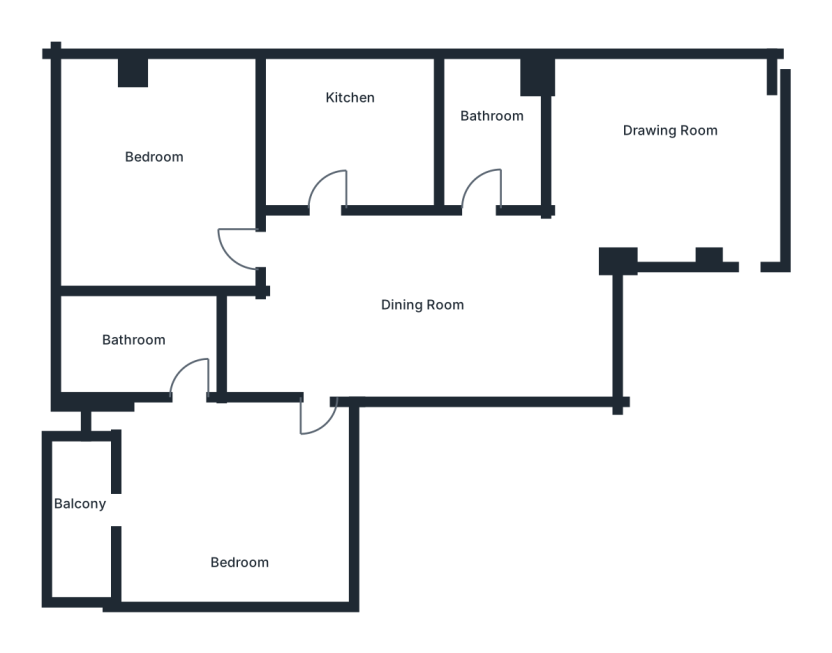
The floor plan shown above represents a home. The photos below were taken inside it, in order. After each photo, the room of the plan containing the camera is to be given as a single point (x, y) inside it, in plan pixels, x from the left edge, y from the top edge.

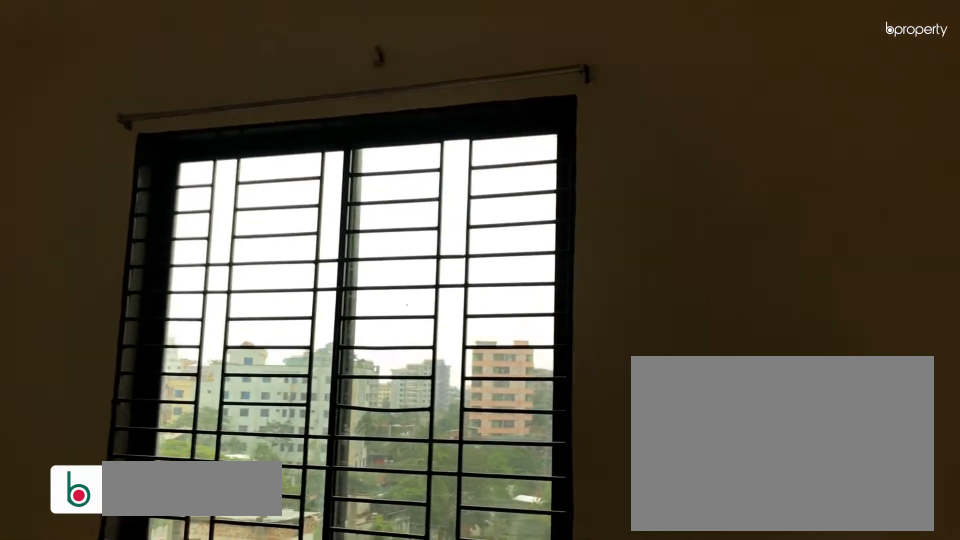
(664, 163)
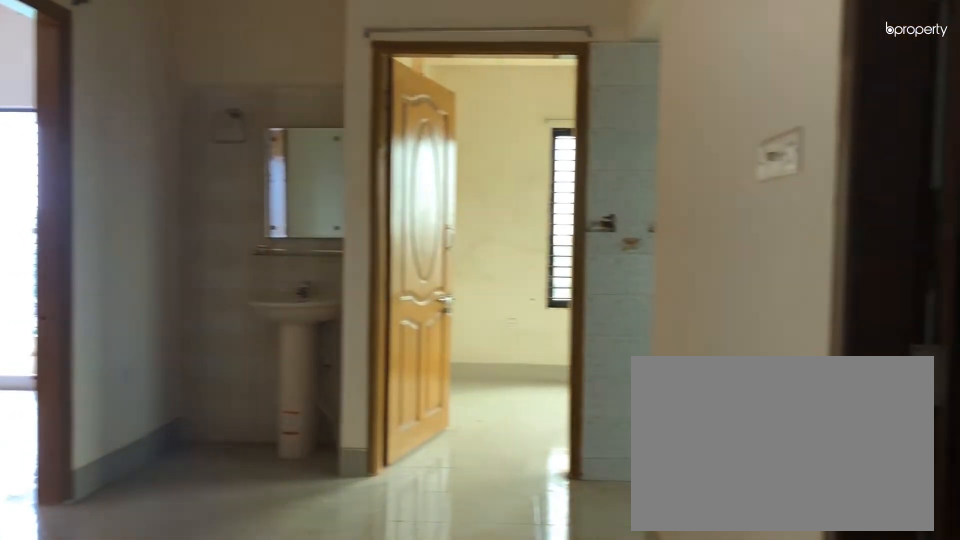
(425, 292)
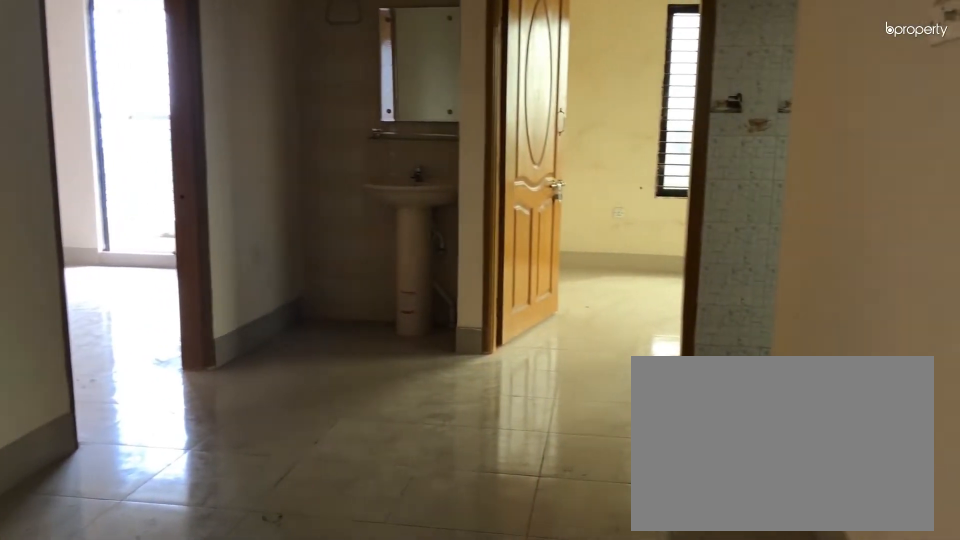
(425, 292)
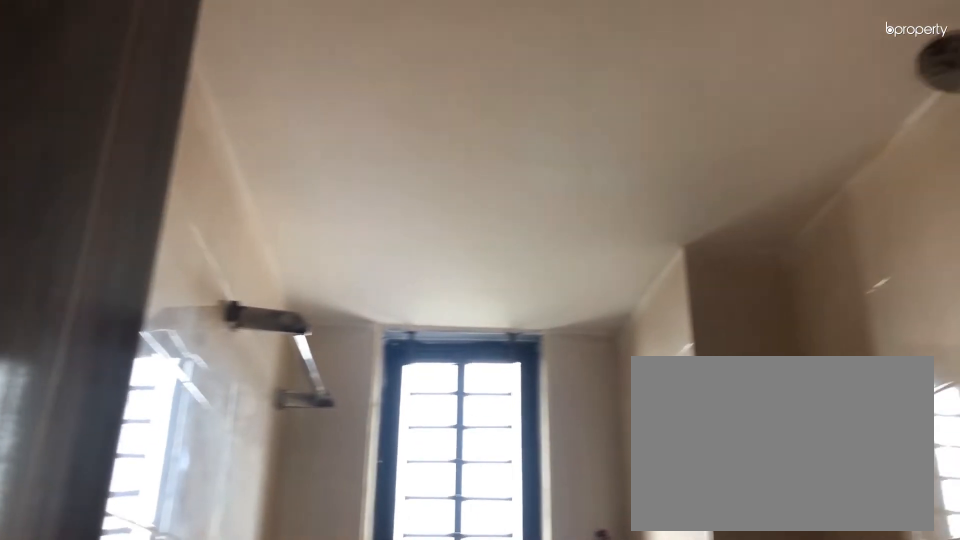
(500, 116)
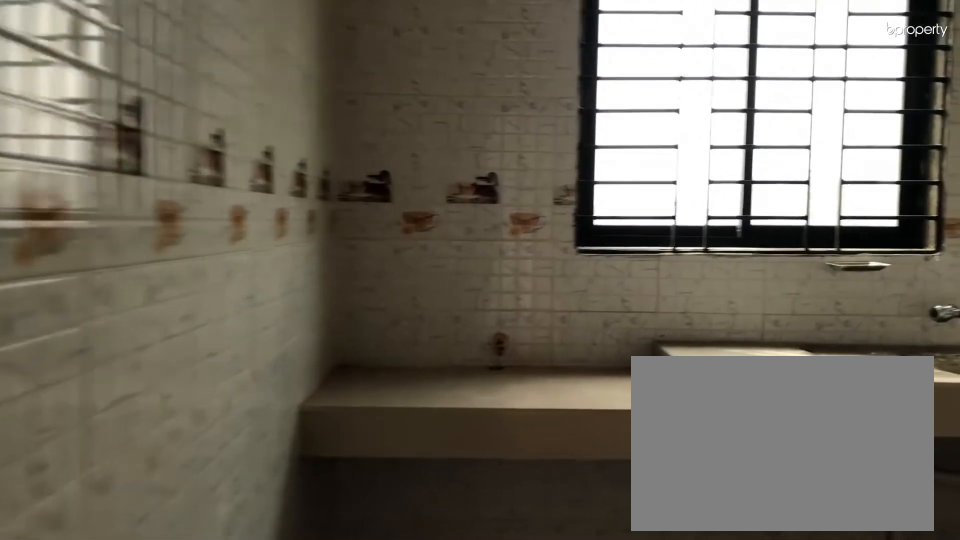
(354, 129)
